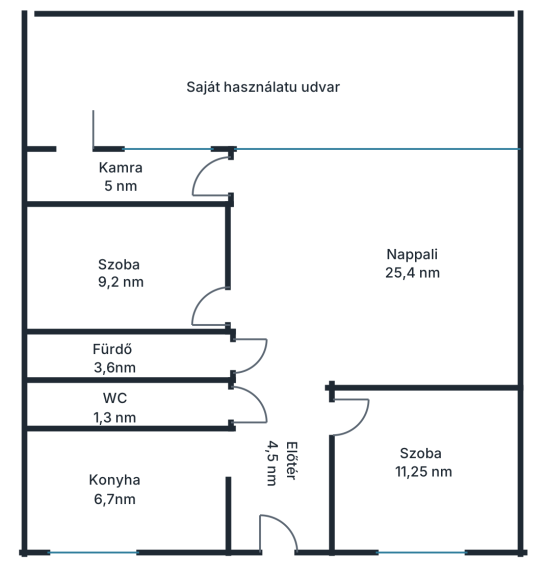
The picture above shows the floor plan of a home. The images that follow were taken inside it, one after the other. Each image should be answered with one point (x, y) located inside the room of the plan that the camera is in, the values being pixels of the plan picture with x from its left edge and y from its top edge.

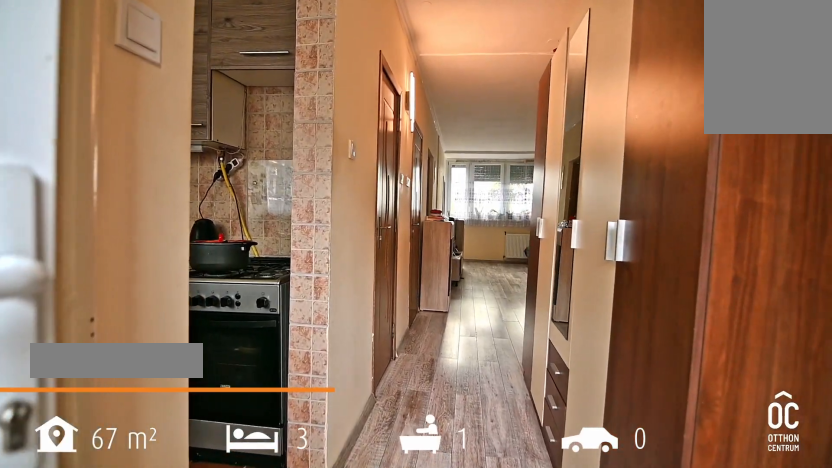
(284, 495)
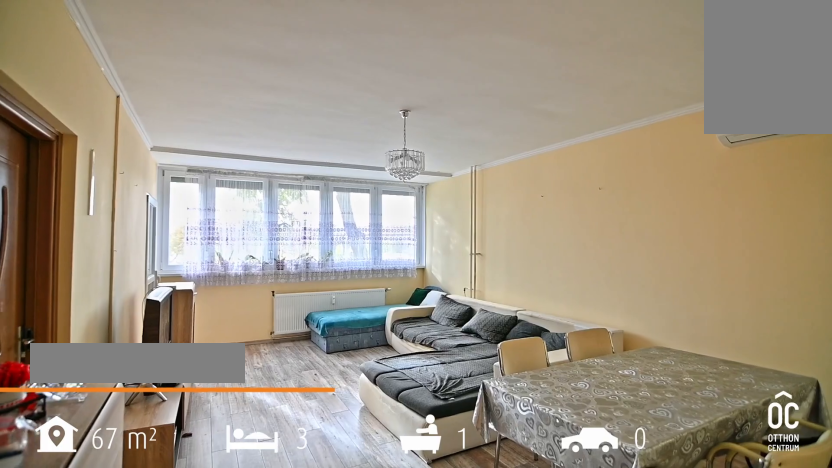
(383, 235)
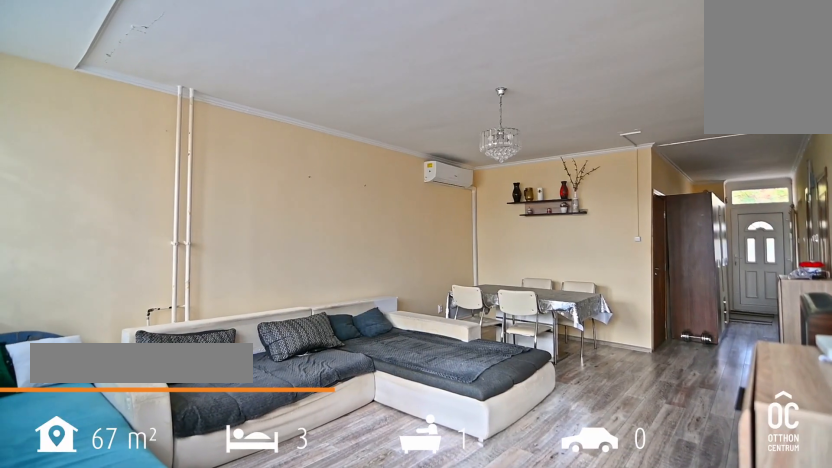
(383, 236)
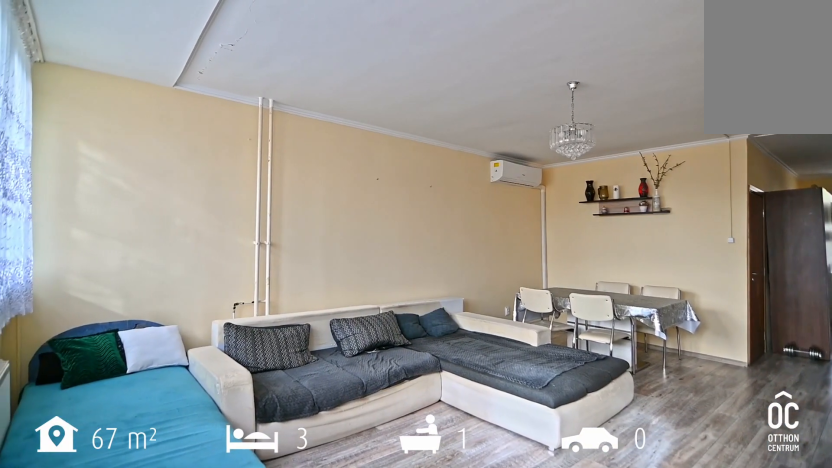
(383, 236)
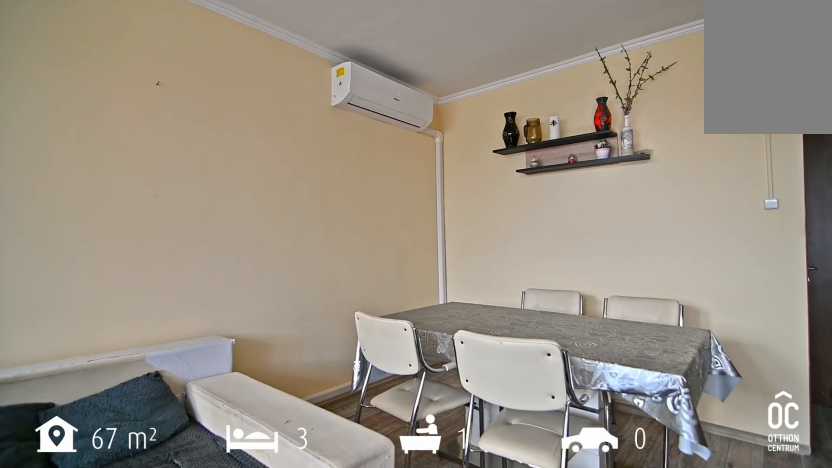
(383, 235)
